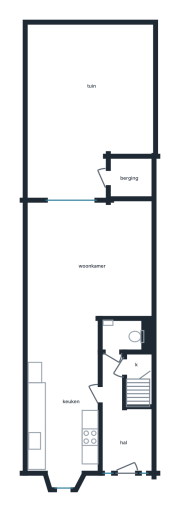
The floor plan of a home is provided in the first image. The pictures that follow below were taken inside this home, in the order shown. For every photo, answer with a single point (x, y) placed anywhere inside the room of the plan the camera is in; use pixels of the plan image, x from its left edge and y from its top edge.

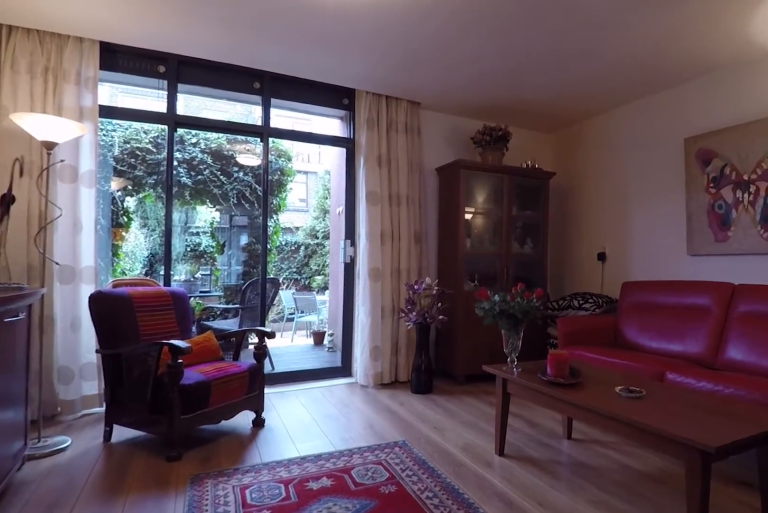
(124, 260)
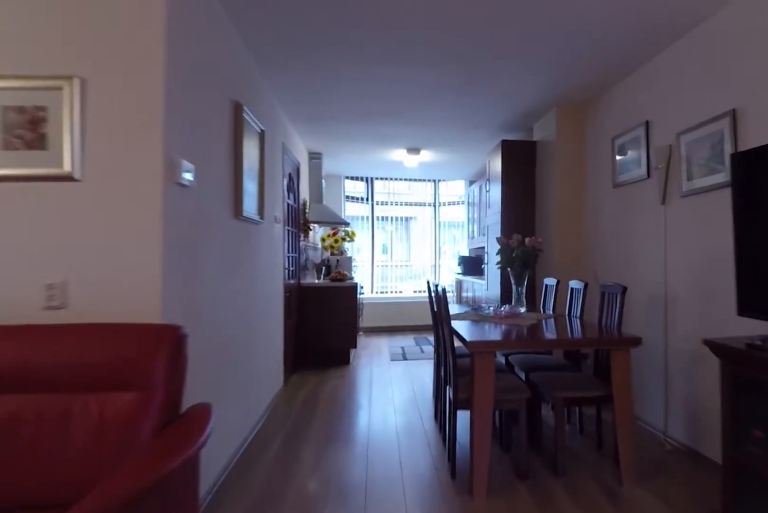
(124, 260)
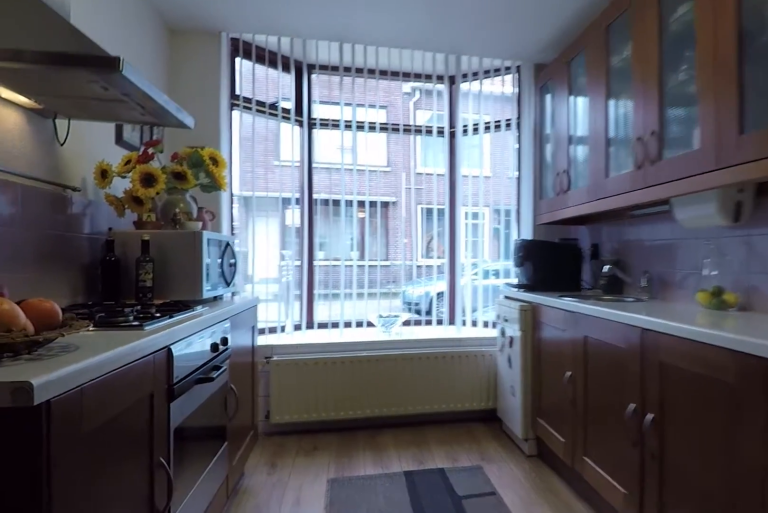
(67, 465)
